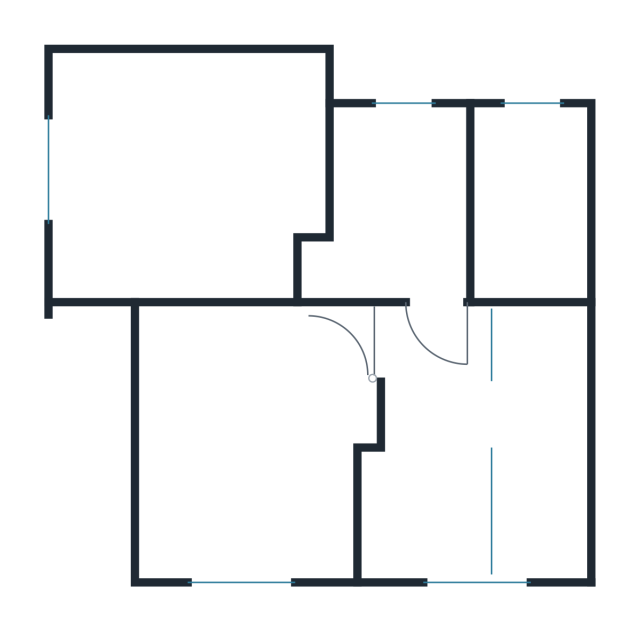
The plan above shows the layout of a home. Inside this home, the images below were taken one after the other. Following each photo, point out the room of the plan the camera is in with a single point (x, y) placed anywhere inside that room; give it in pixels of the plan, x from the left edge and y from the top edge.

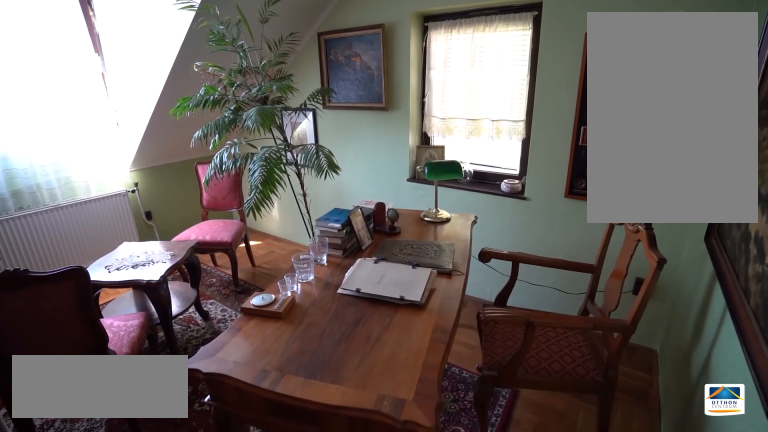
(245, 442)
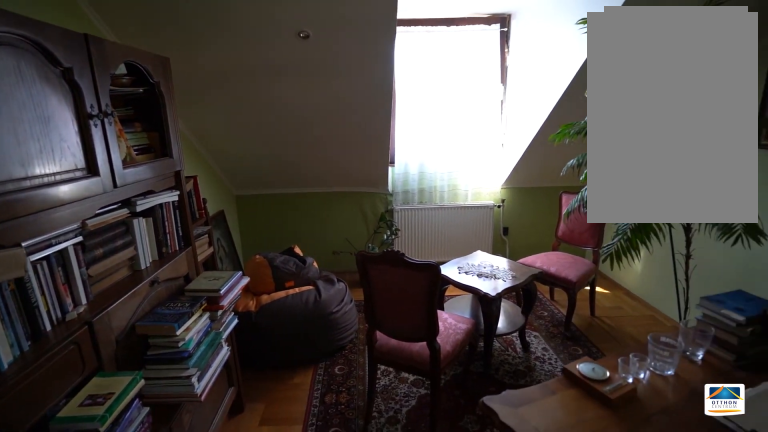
(245, 442)
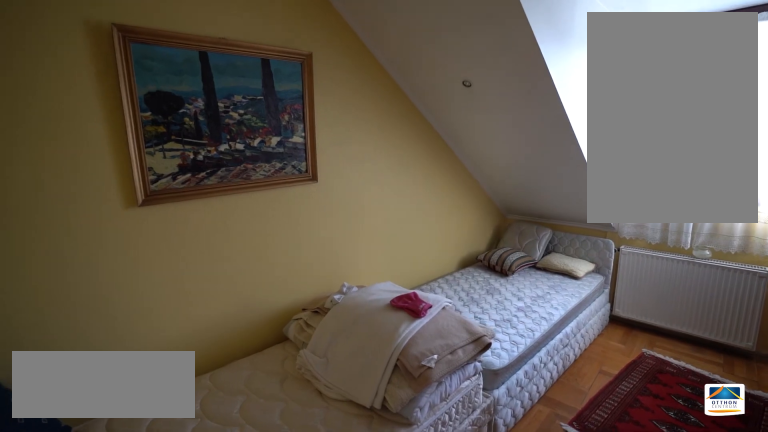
(438, 431)
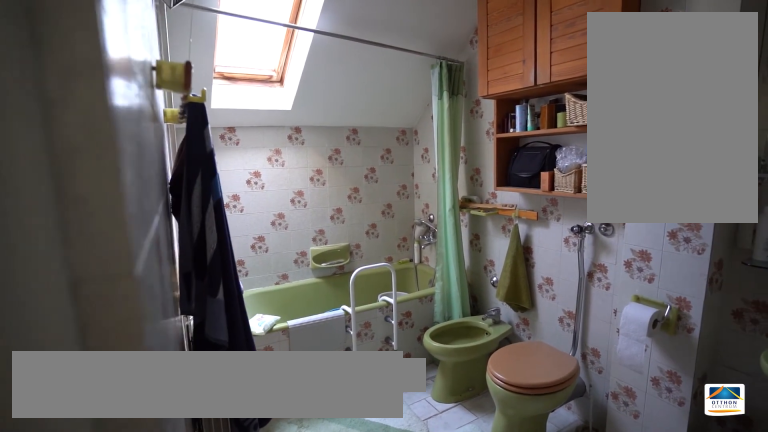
(538, 194)
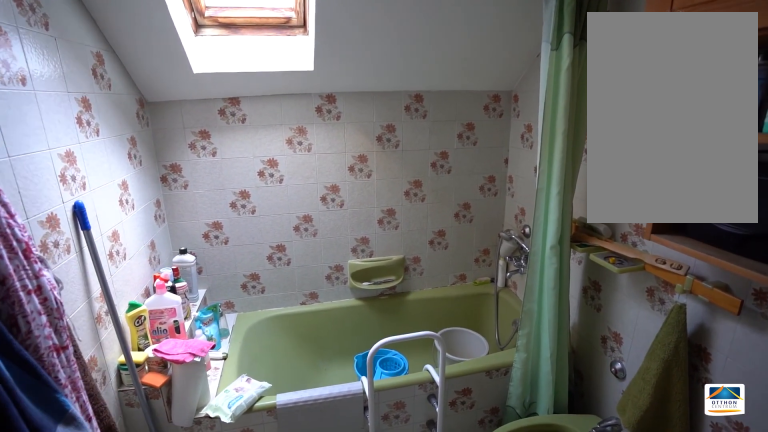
(538, 194)
